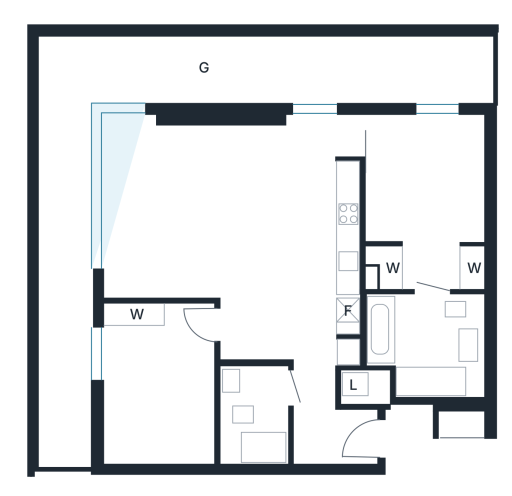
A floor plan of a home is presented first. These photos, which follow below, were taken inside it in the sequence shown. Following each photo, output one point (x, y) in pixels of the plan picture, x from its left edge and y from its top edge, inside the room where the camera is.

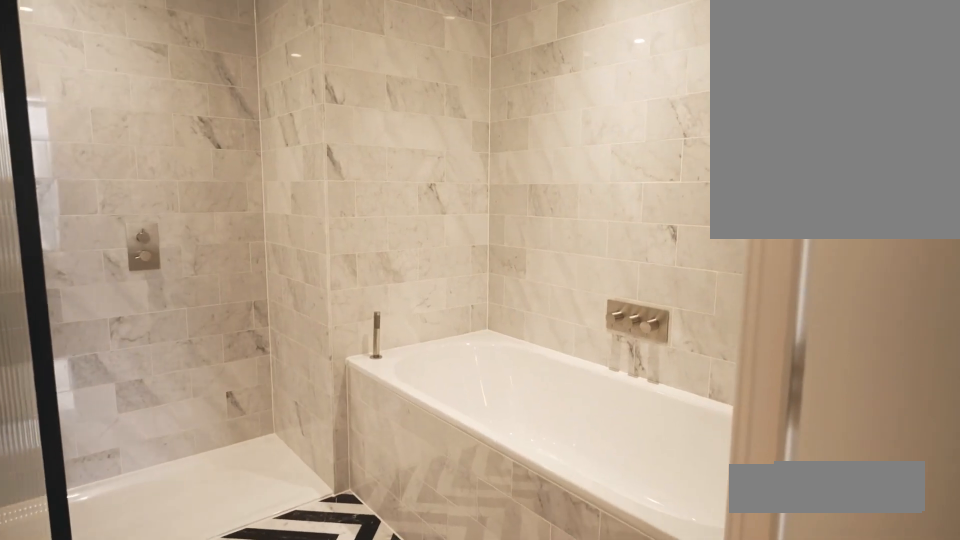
(398, 351)
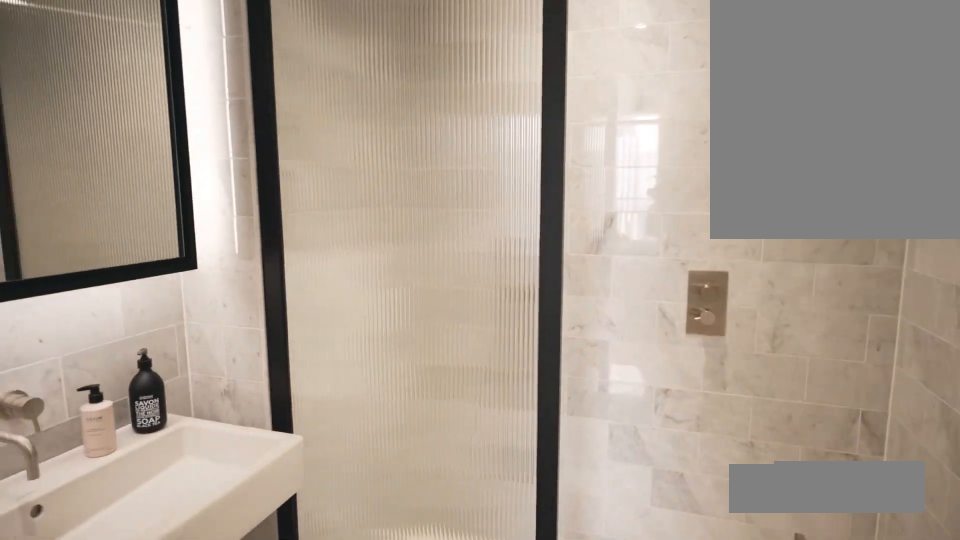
(398, 351)
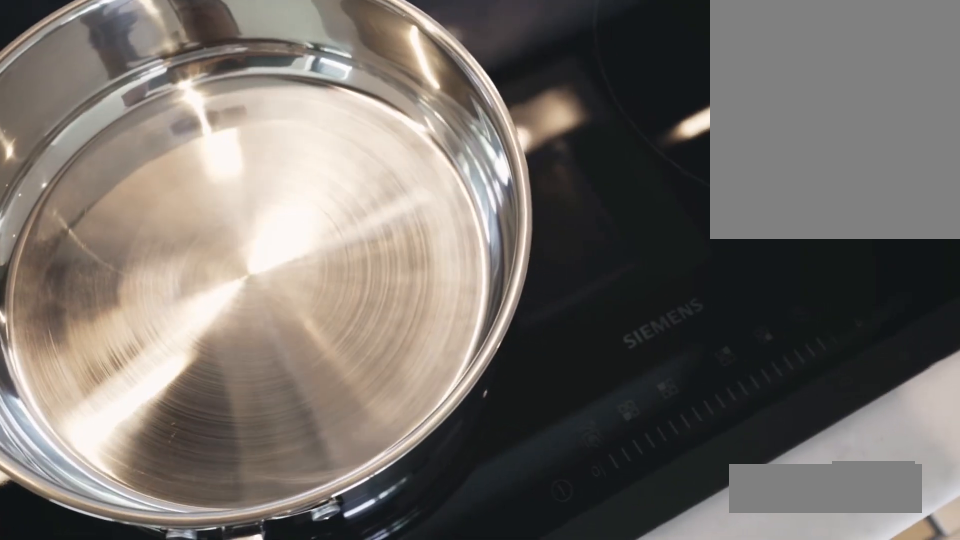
(295, 234)
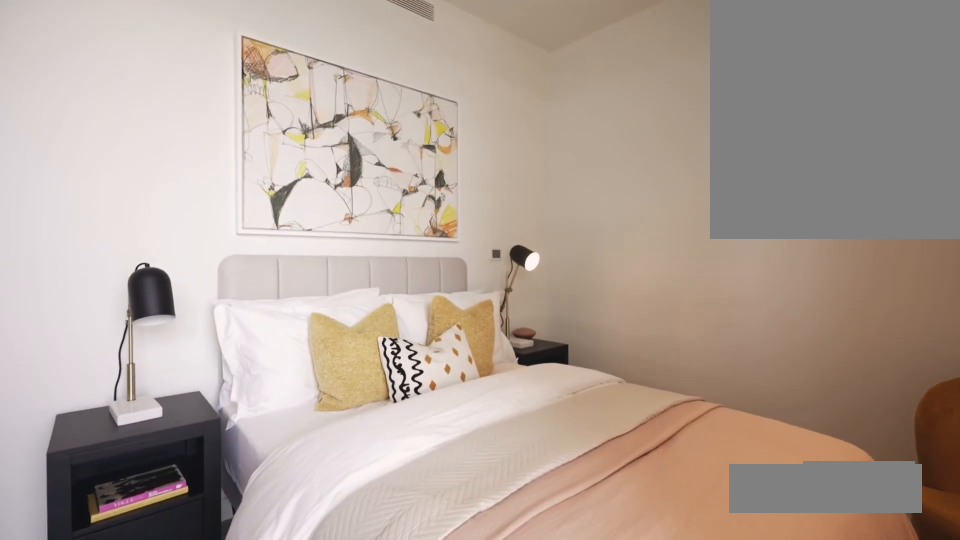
(158, 373)
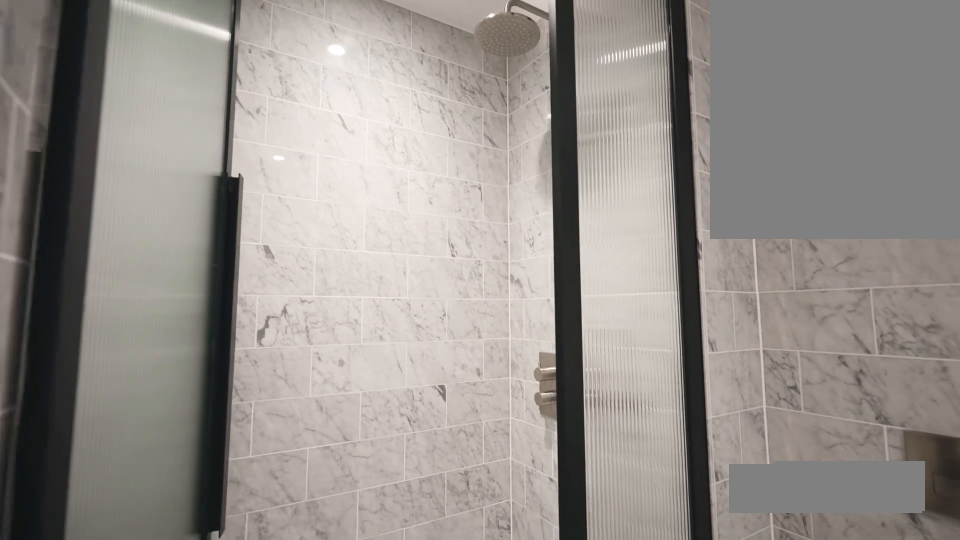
(257, 406)
